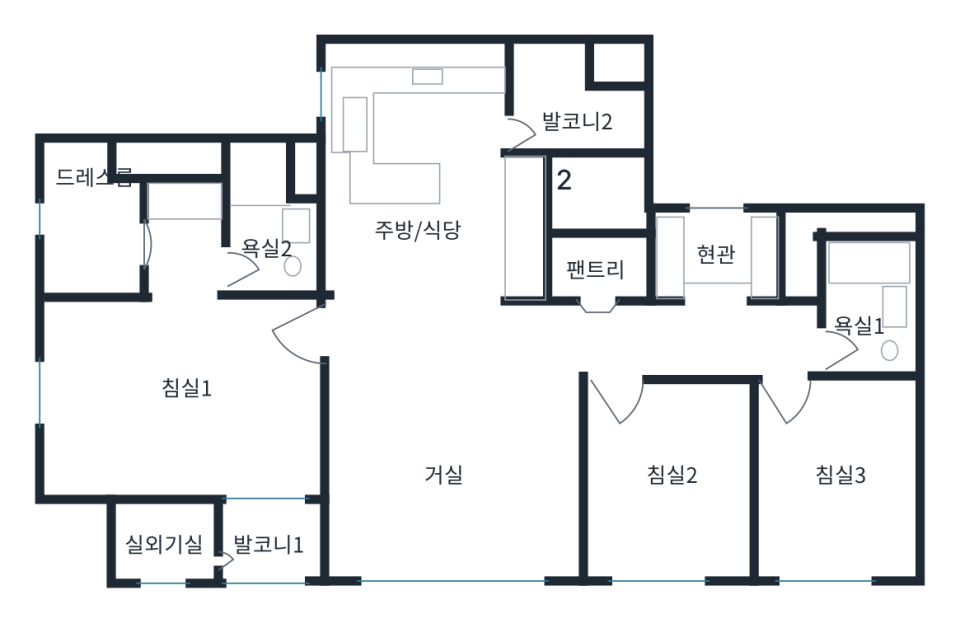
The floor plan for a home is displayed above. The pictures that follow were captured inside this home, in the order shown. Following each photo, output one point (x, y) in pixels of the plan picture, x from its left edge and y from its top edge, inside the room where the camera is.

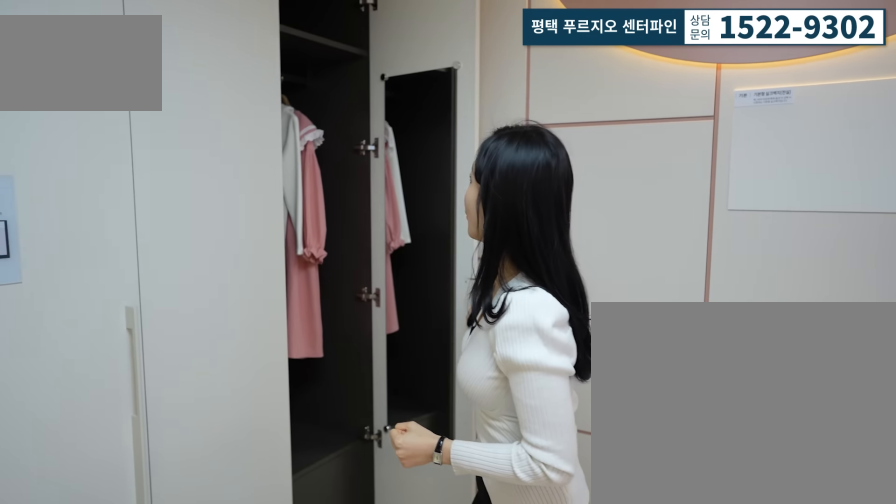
(846, 472)
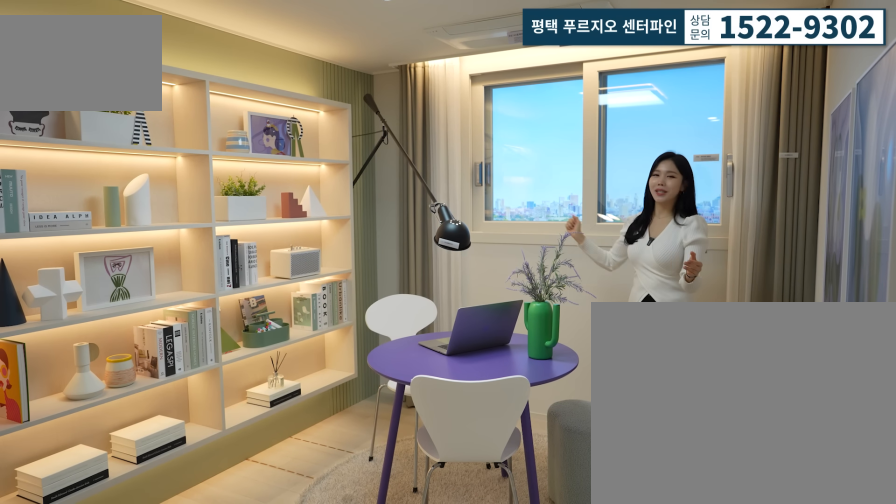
(666, 472)
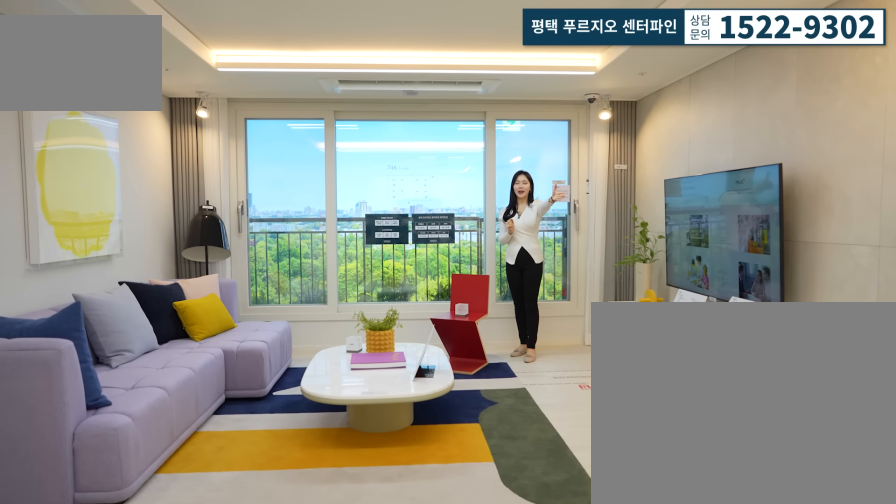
(448, 461)
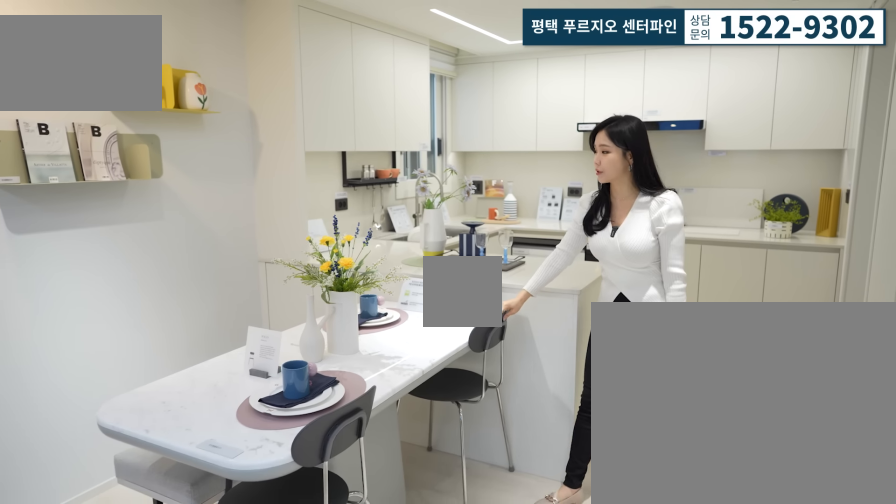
(436, 189)
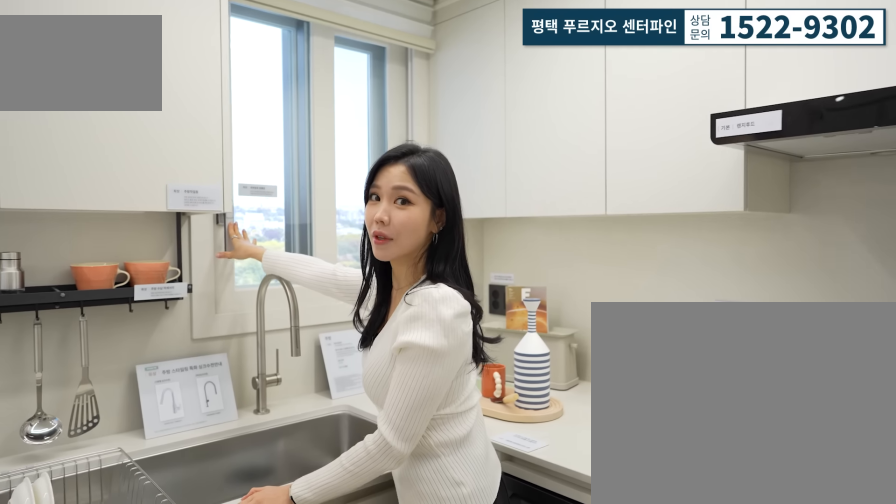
(437, 189)
